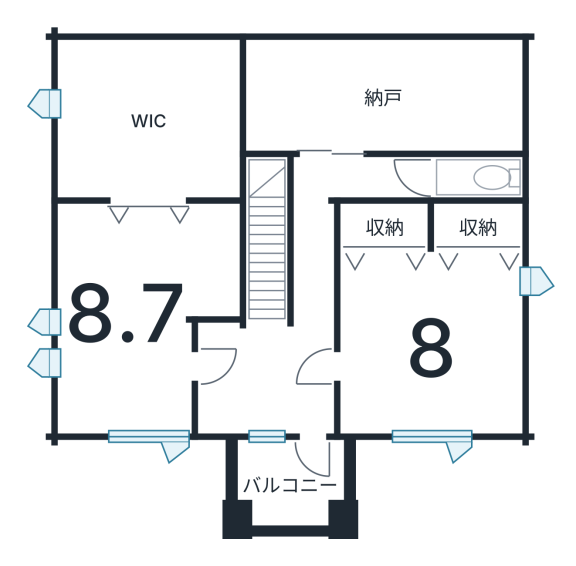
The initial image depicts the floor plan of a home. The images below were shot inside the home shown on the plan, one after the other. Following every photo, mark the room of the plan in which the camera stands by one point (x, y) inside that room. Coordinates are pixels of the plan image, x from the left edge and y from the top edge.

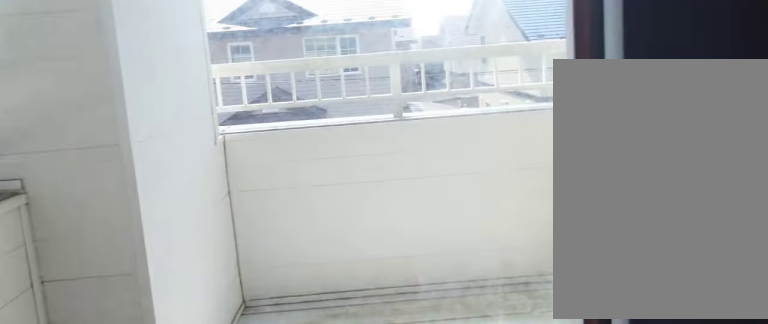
(277, 492)
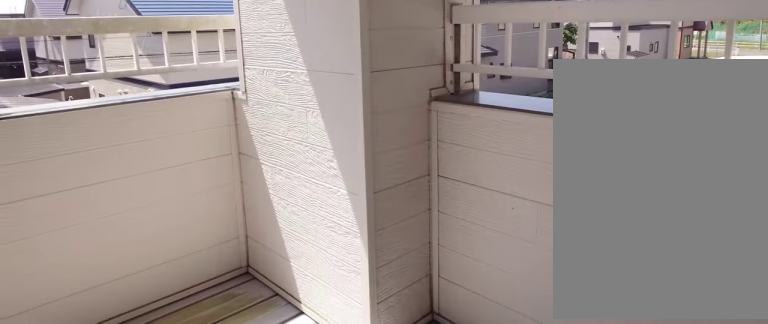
(277, 492)
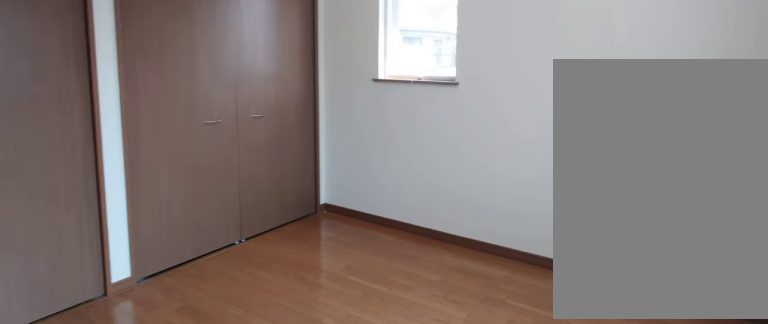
(421, 349)
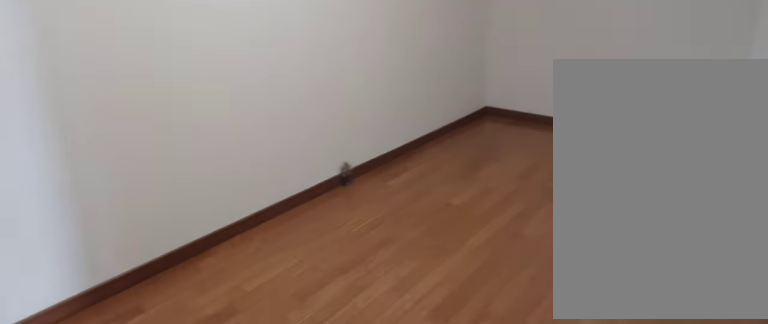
(378, 96)
